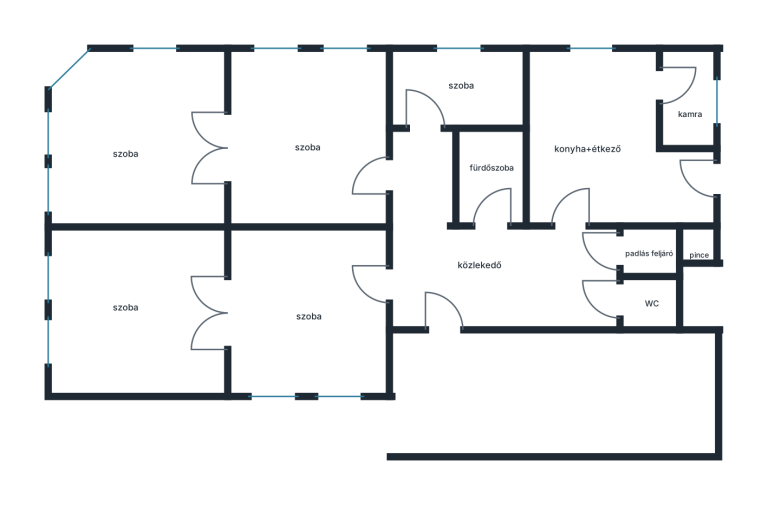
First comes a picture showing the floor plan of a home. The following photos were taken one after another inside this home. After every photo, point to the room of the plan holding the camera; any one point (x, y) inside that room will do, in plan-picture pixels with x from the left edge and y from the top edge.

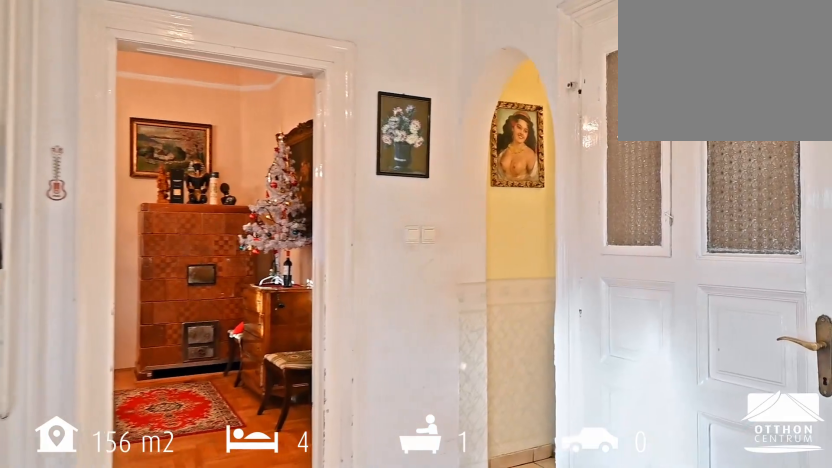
(501, 282)
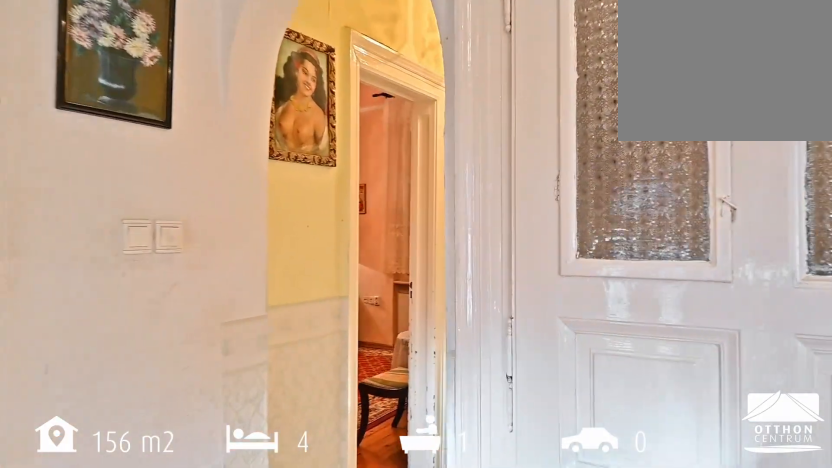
(501, 282)
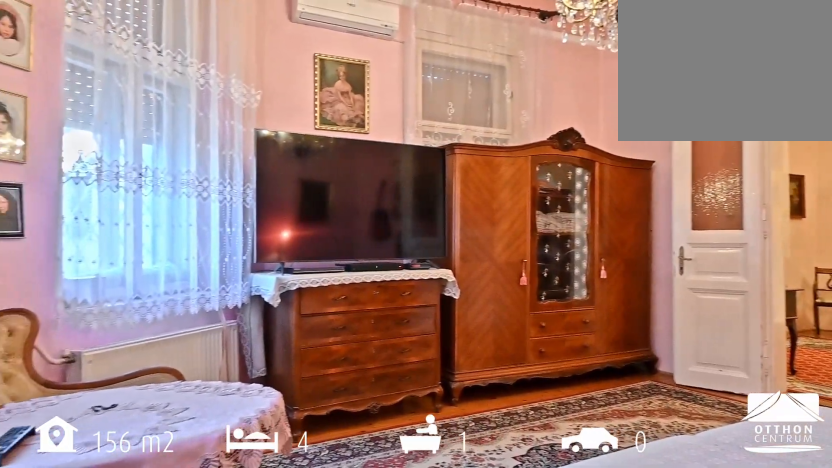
(137, 146)
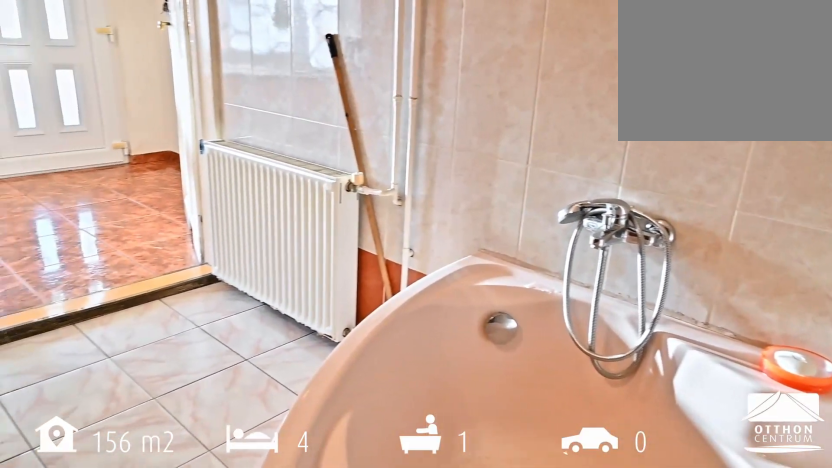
(492, 176)
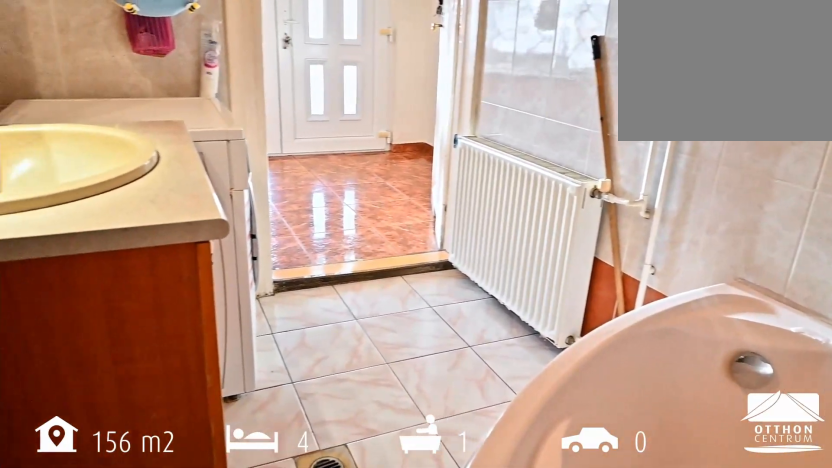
(492, 177)
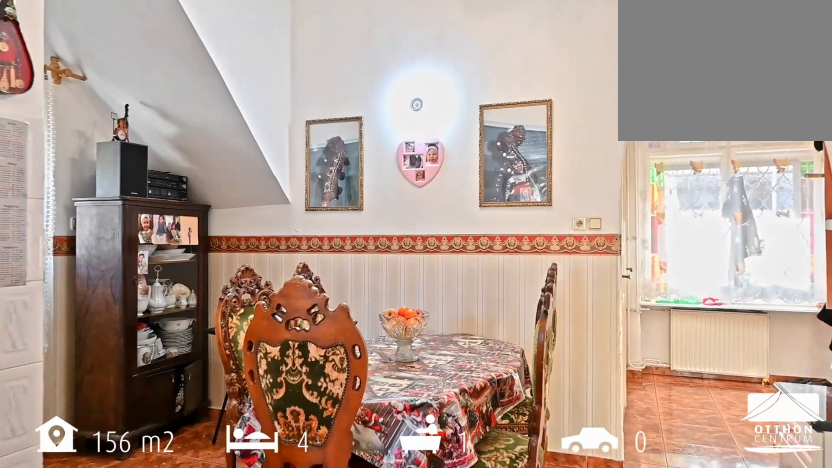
(588, 150)
